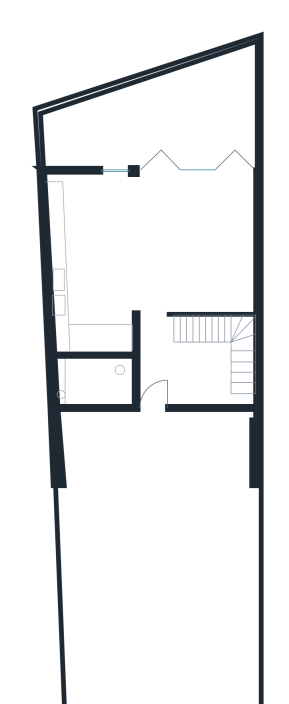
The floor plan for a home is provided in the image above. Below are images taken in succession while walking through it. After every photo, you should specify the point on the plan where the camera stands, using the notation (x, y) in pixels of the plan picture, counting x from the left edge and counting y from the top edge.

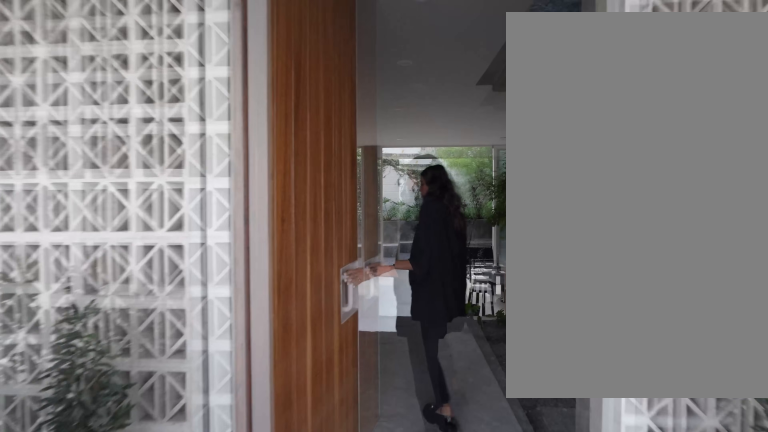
(145, 435)
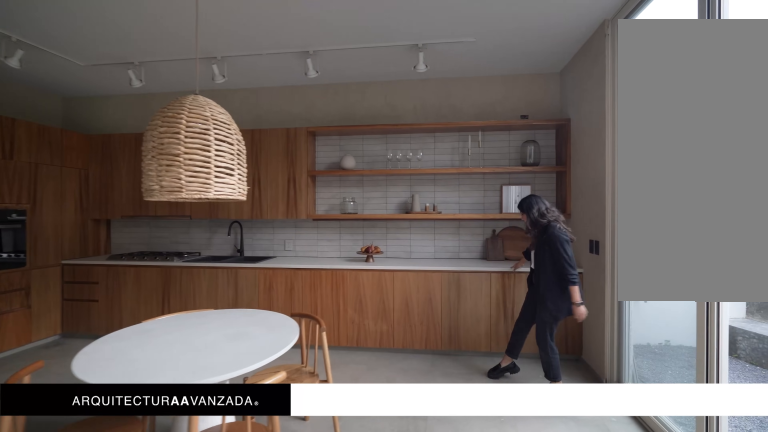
(152, 199)
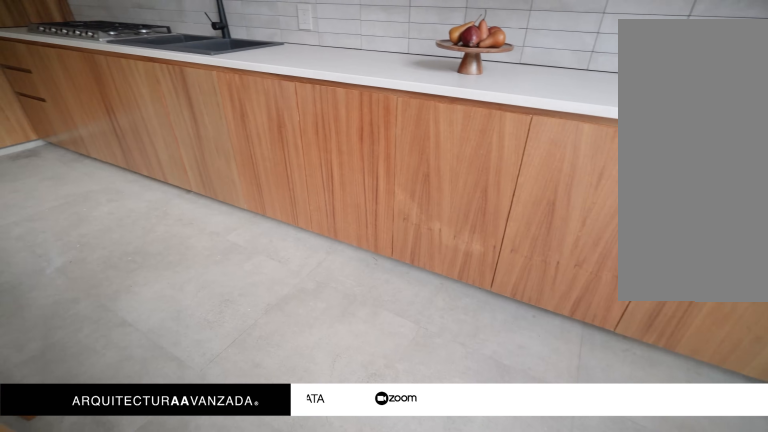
(97, 213)
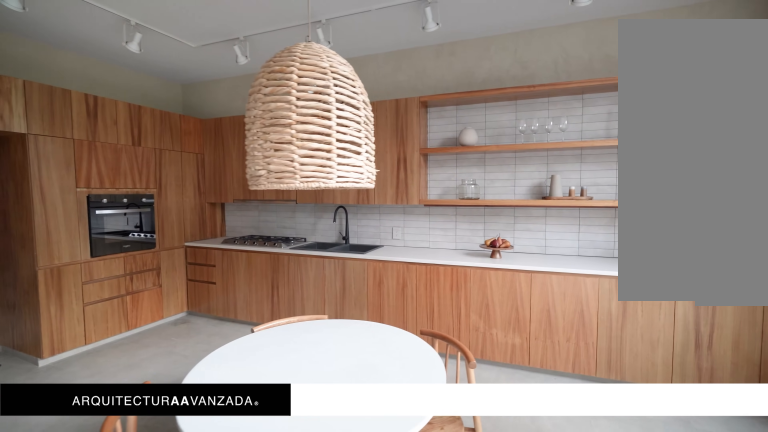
(119, 203)
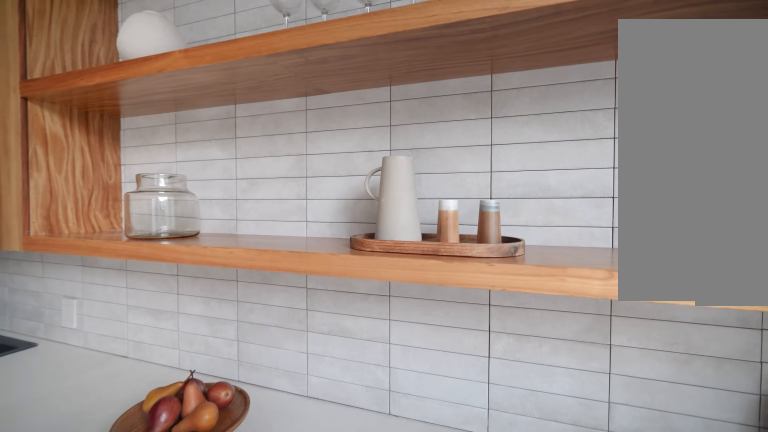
(85, 207)
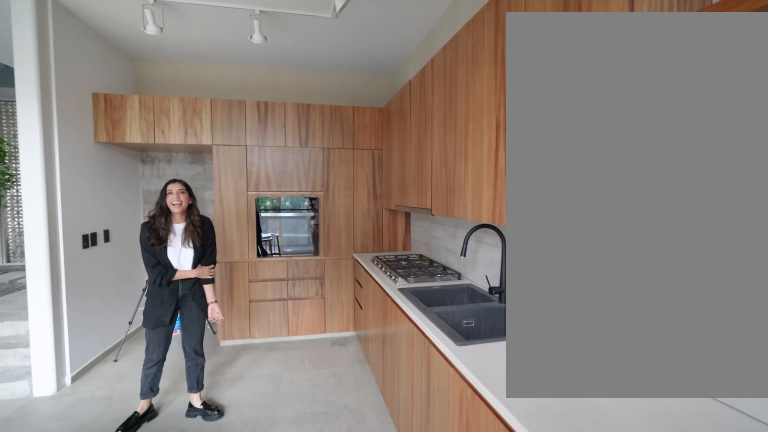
(78, 260)
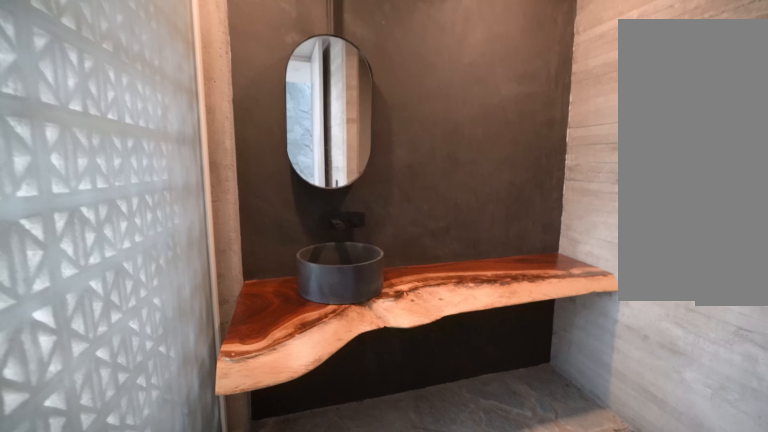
(81, 392)
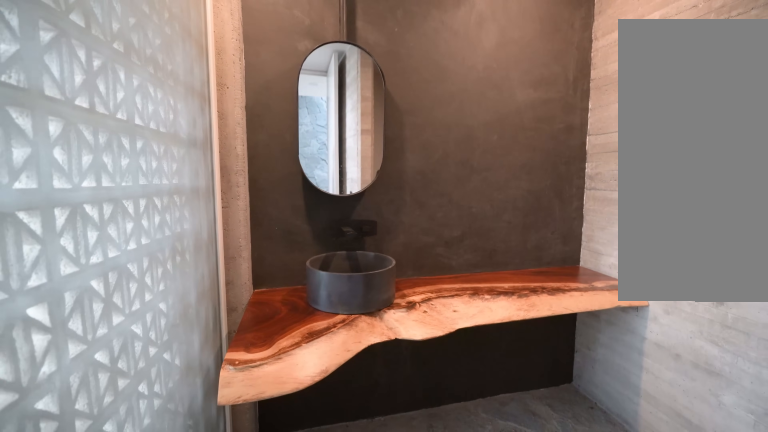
(81, 392)
